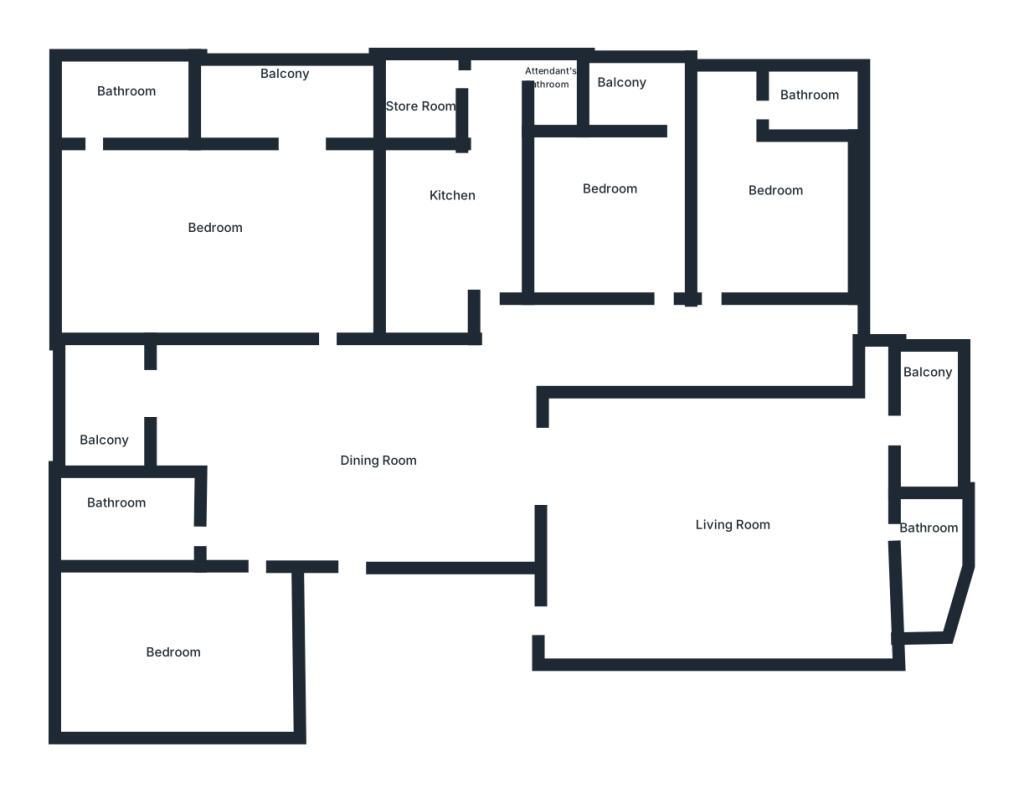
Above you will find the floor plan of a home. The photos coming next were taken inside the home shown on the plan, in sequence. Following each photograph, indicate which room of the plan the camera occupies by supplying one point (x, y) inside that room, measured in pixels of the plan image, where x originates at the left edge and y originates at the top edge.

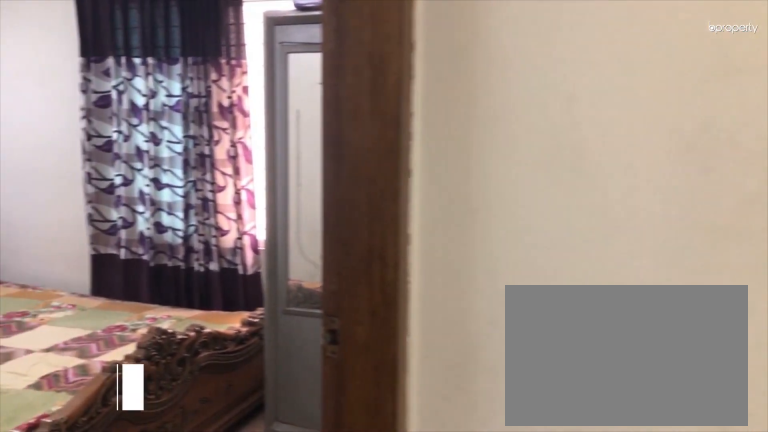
(736, 258)
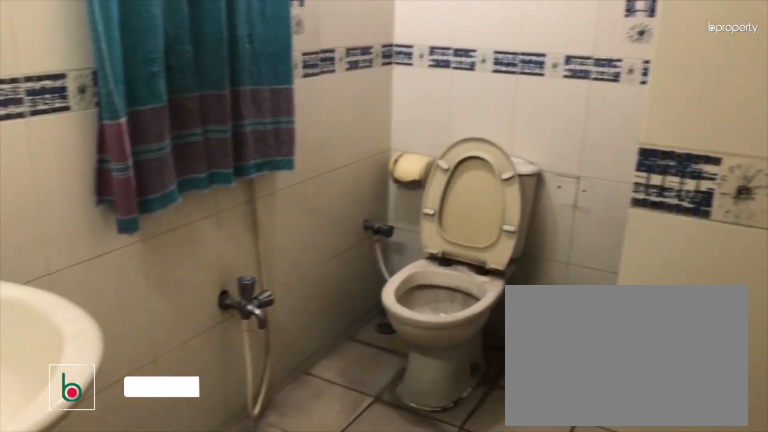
(806, 101)
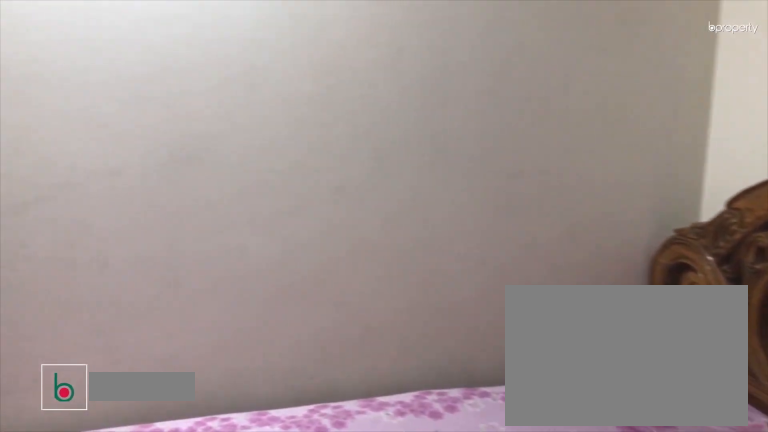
(605, 201)
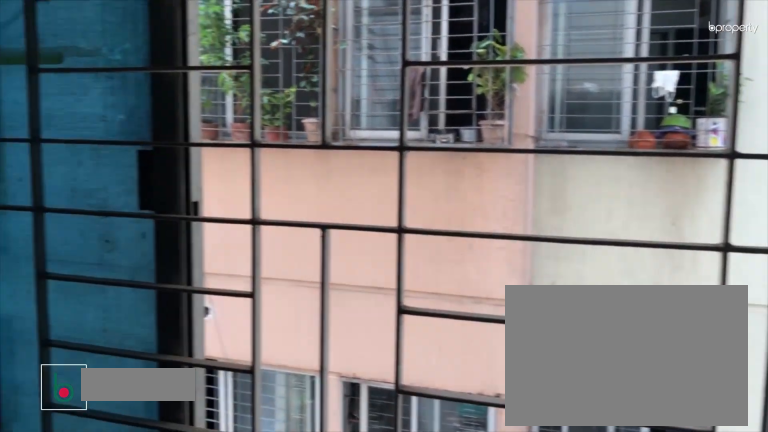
(642, 100)
